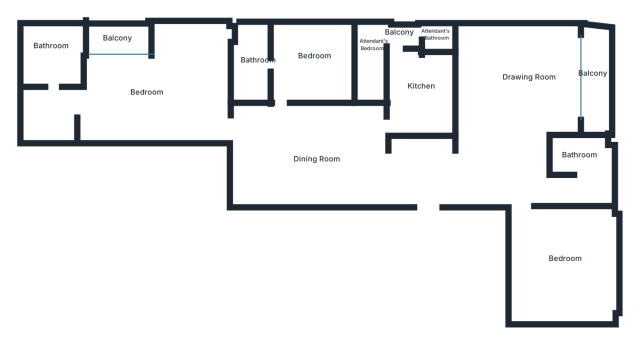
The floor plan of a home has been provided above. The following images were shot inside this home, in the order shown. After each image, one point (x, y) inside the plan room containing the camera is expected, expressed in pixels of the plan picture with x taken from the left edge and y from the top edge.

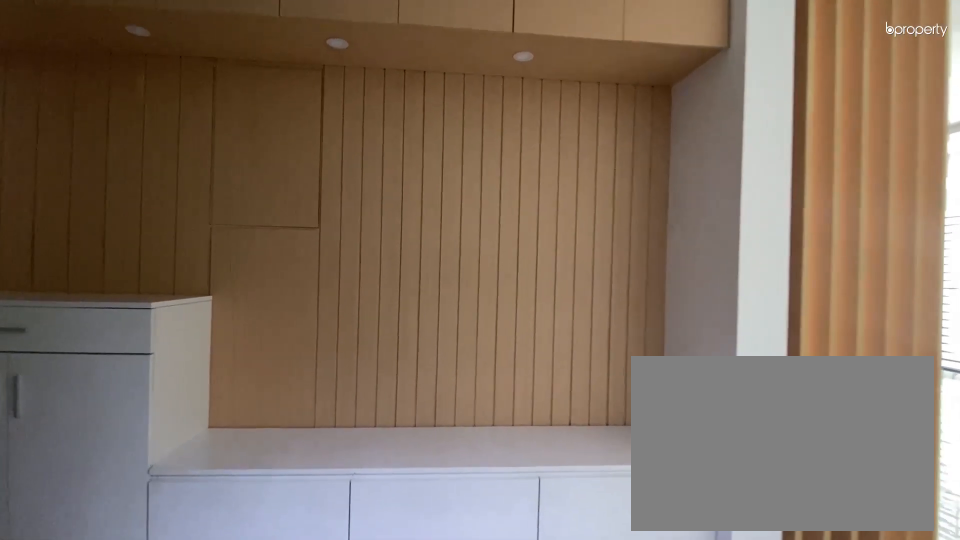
(398, 176)
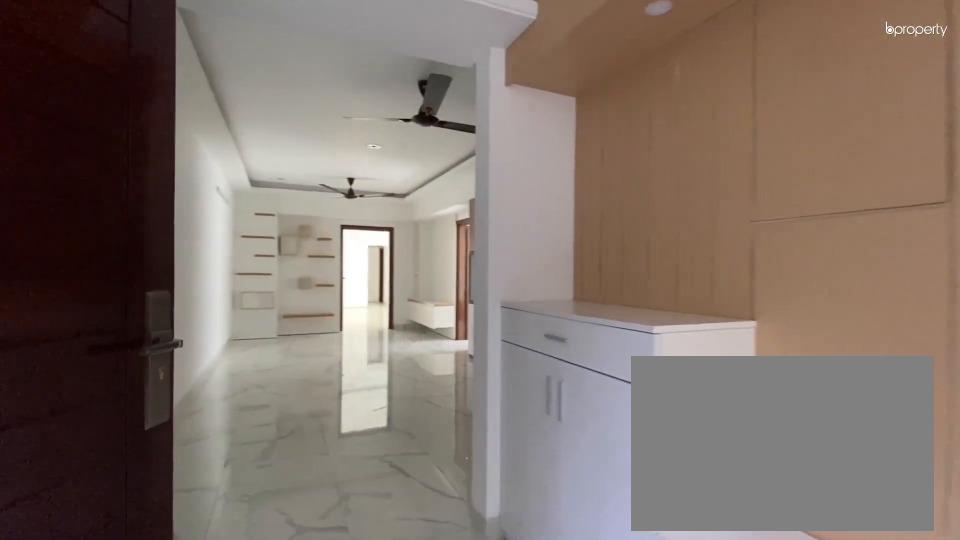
(398, 176)
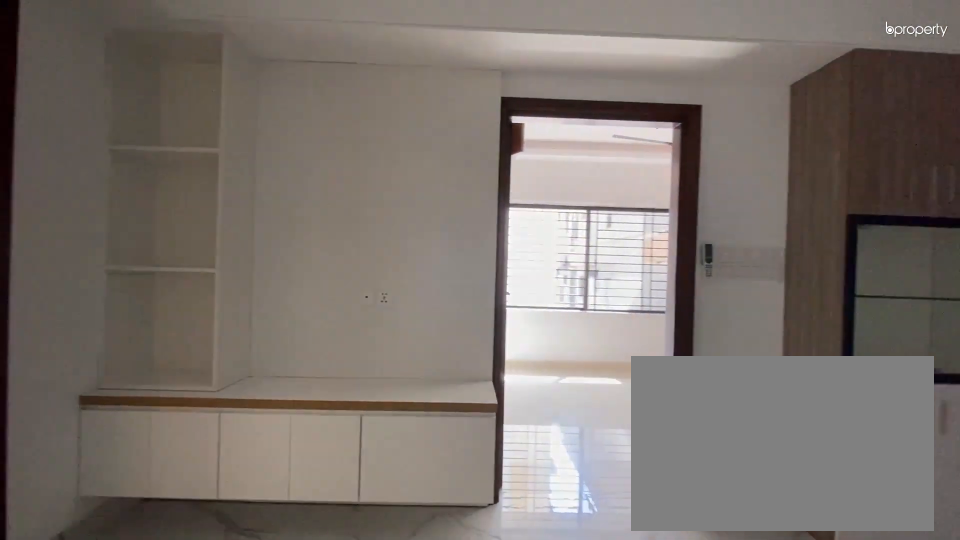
(307, 164)
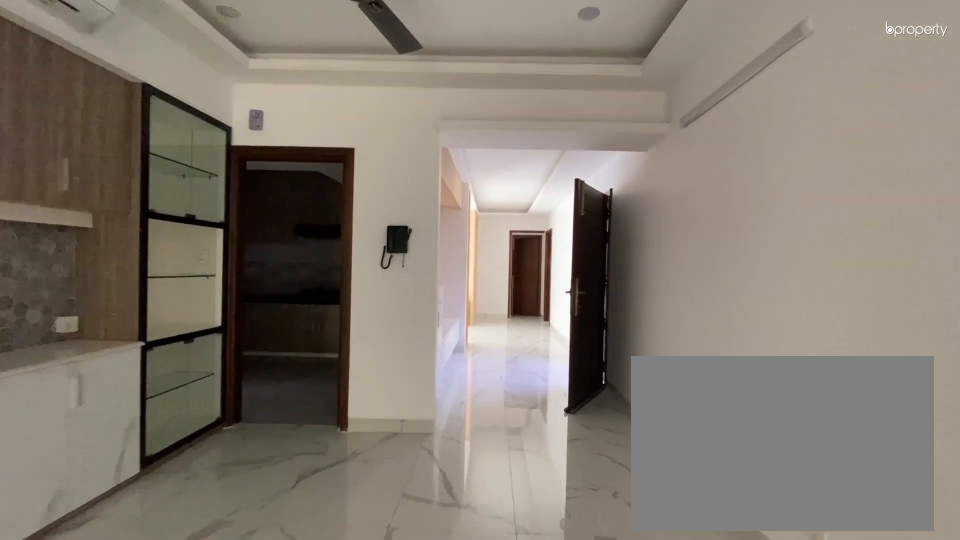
(408, 165)
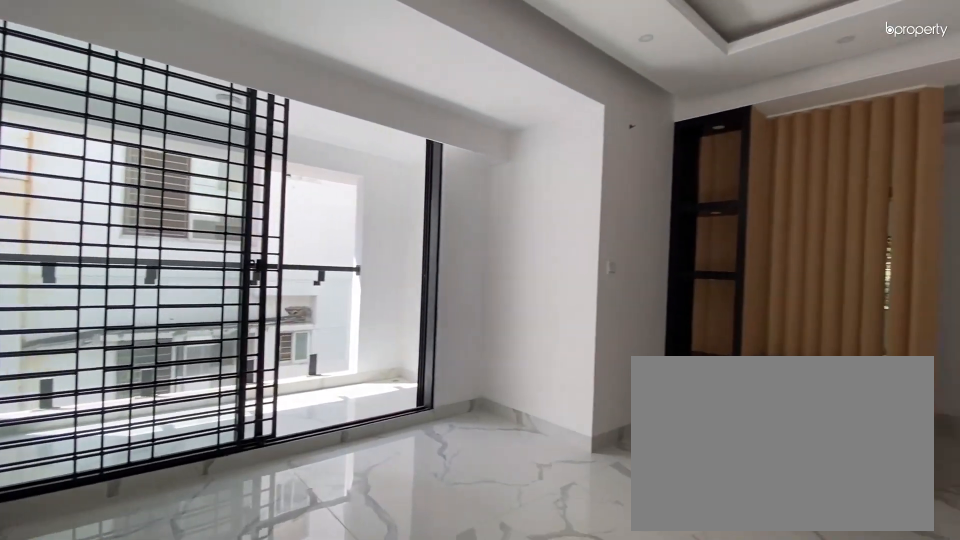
(529, 78)
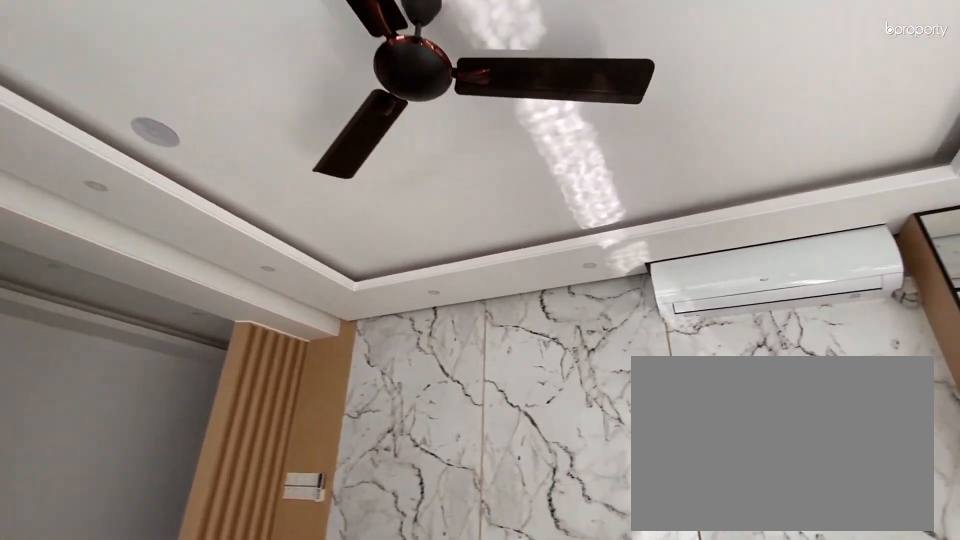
(529, 78)
